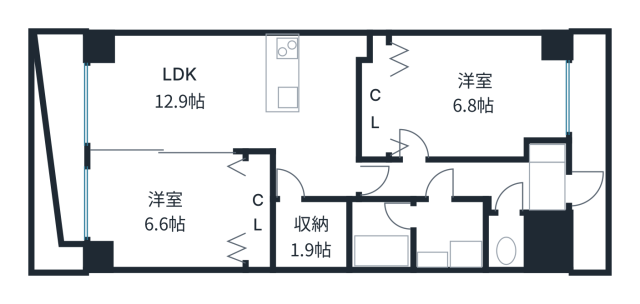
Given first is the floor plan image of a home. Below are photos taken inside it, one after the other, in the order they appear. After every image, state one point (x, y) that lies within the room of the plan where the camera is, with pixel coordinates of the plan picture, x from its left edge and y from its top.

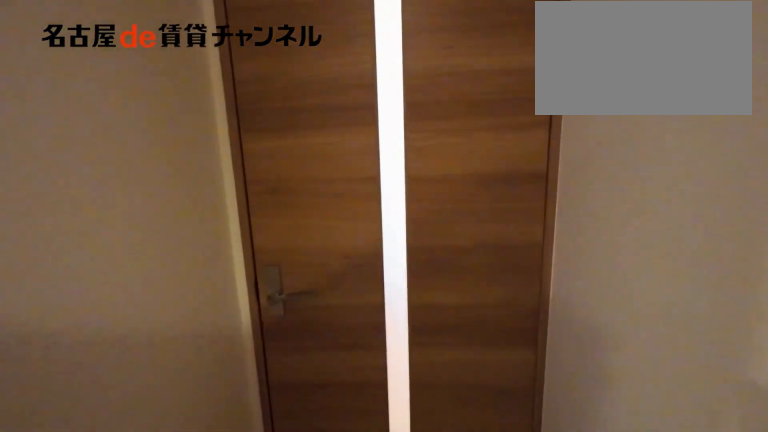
(449, 181)
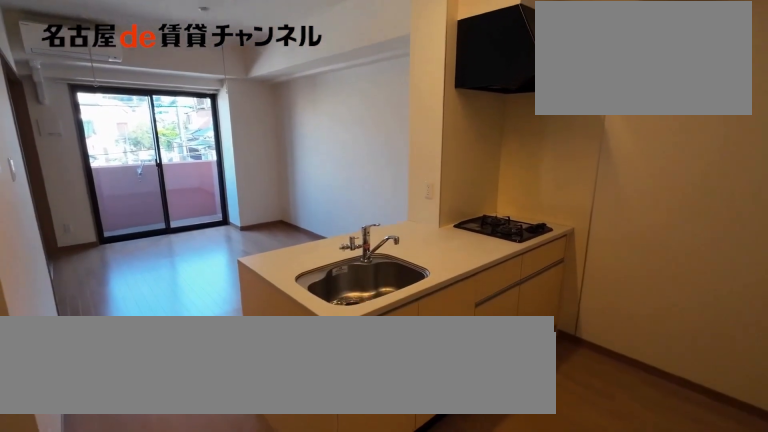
(318, 72)
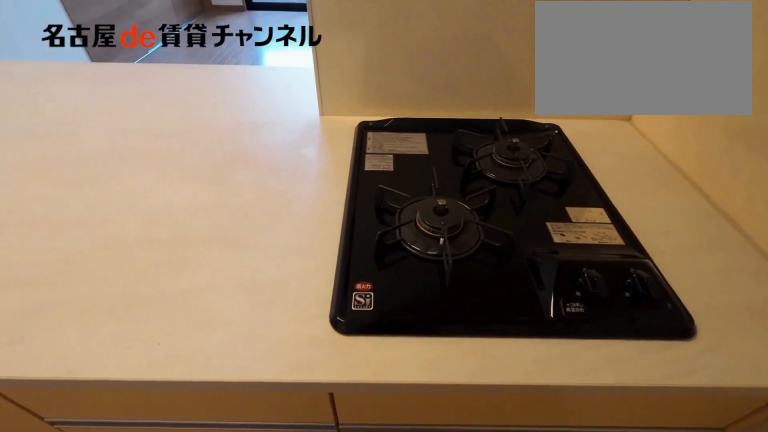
(318, 72)
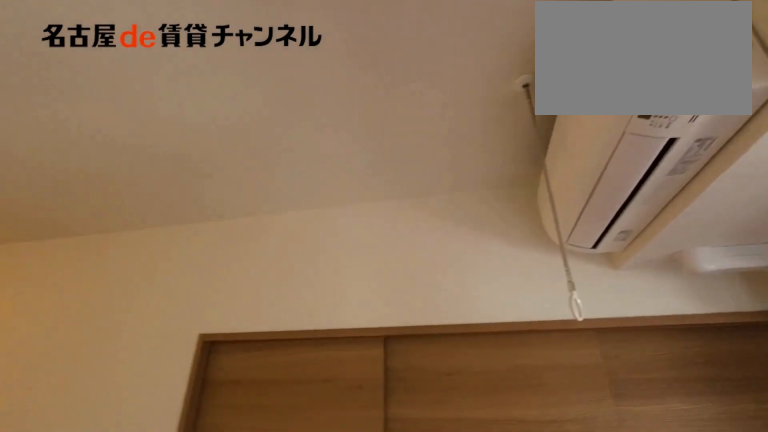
(235, 101)
